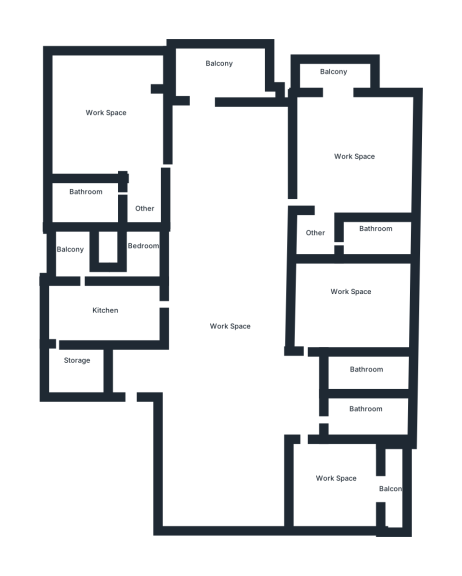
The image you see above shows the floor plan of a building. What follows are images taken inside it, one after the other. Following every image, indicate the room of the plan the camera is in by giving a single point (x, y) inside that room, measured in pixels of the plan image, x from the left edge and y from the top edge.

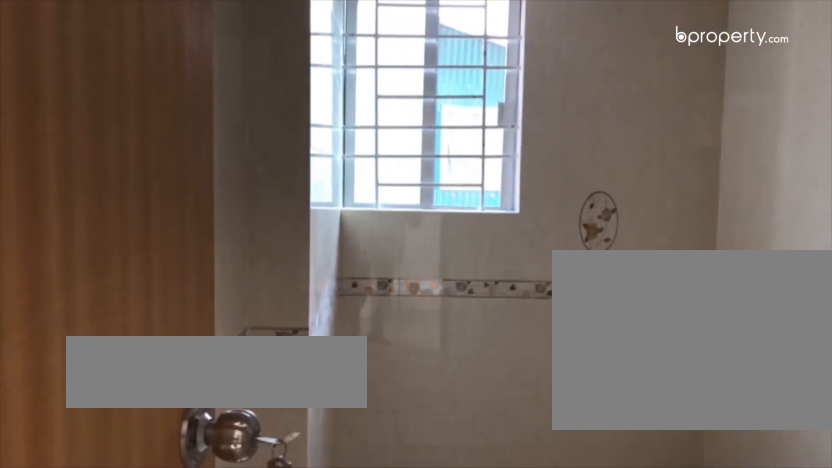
(380, 231)
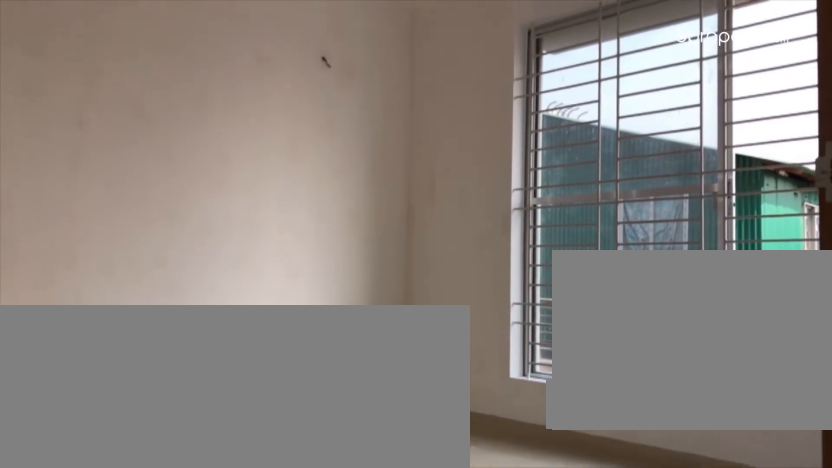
(339, 309)
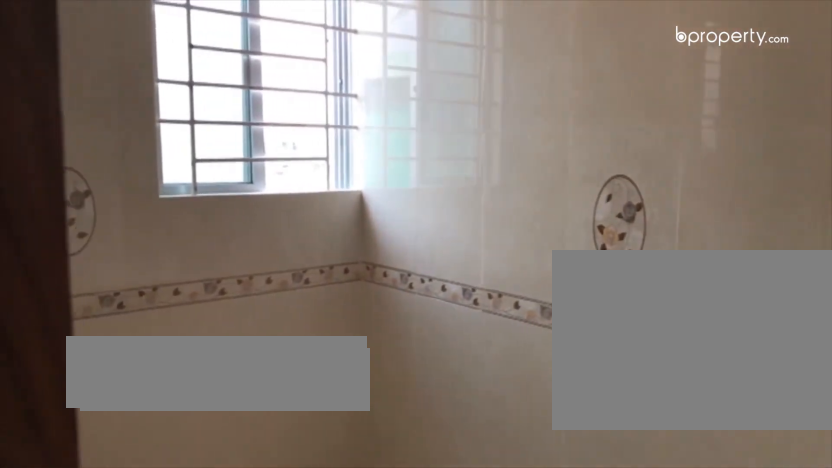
(371, 366)
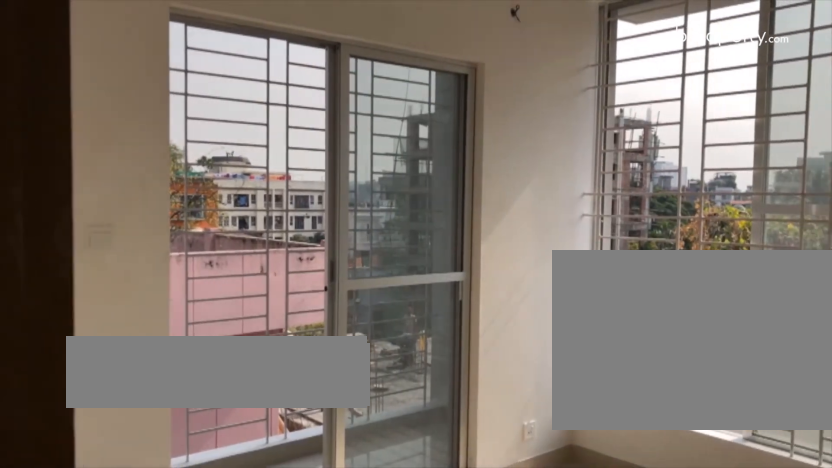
(334, 481)
